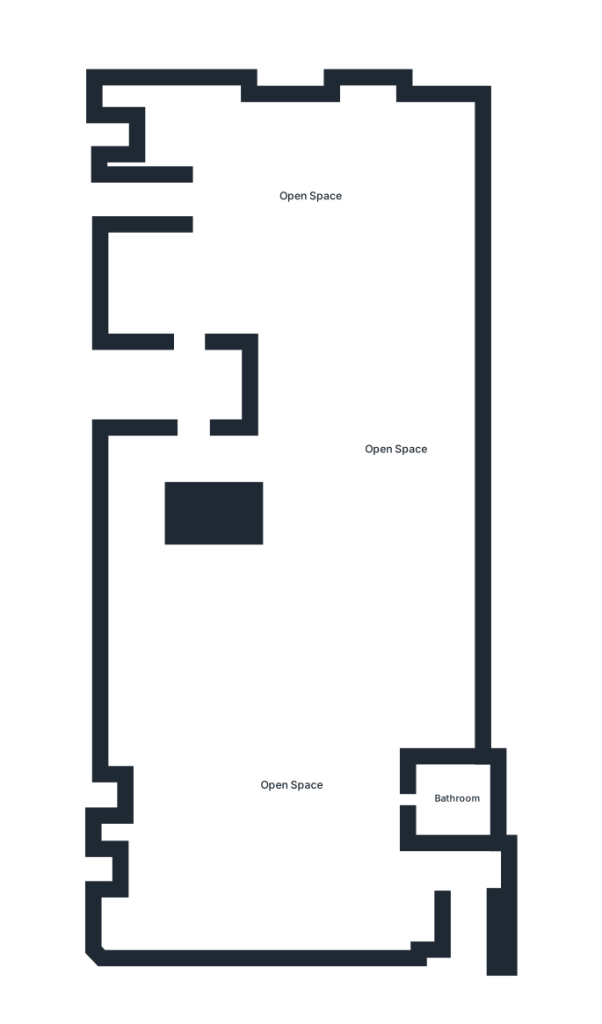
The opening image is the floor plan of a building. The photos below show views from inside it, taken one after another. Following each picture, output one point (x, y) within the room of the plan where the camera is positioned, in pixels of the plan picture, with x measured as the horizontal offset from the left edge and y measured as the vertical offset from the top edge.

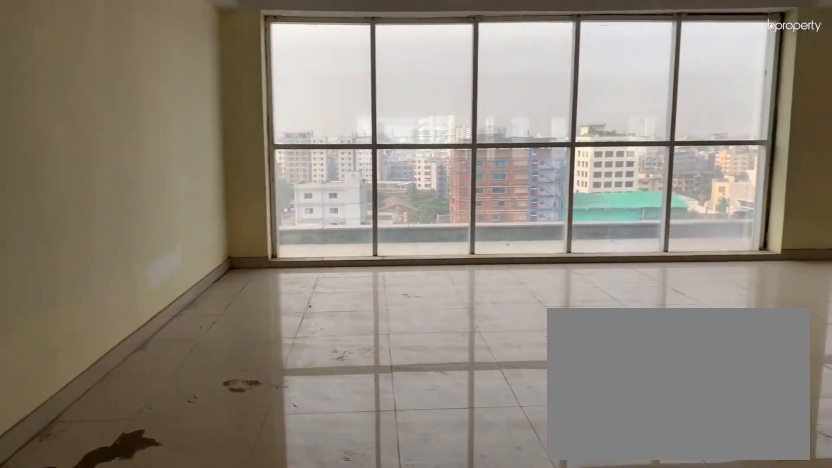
(312, 196)
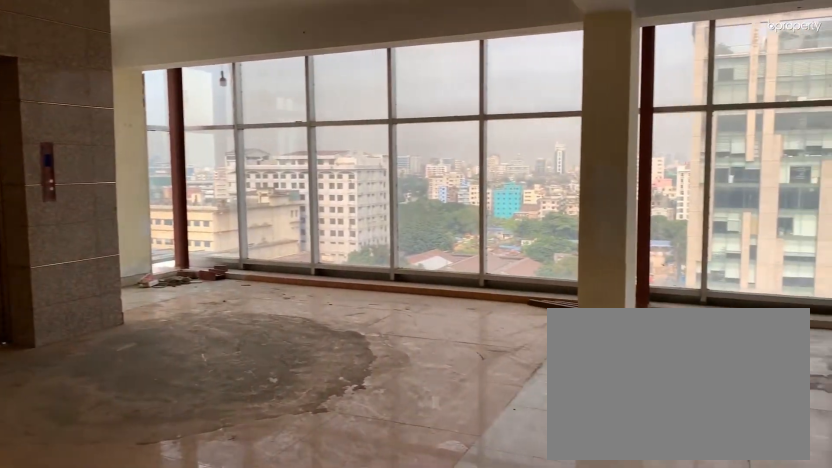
(312, 196)
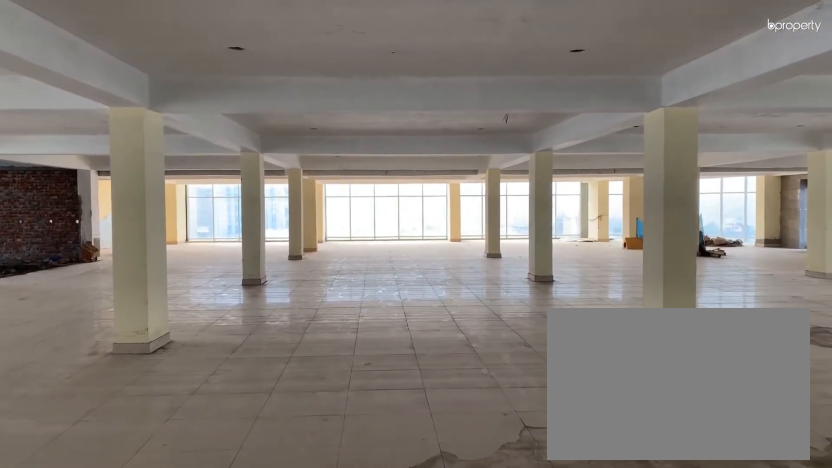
(394, 450)
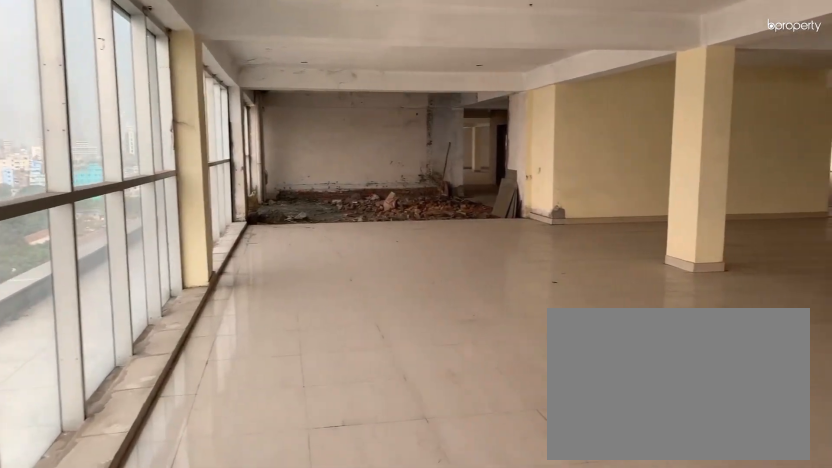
(290, 786)
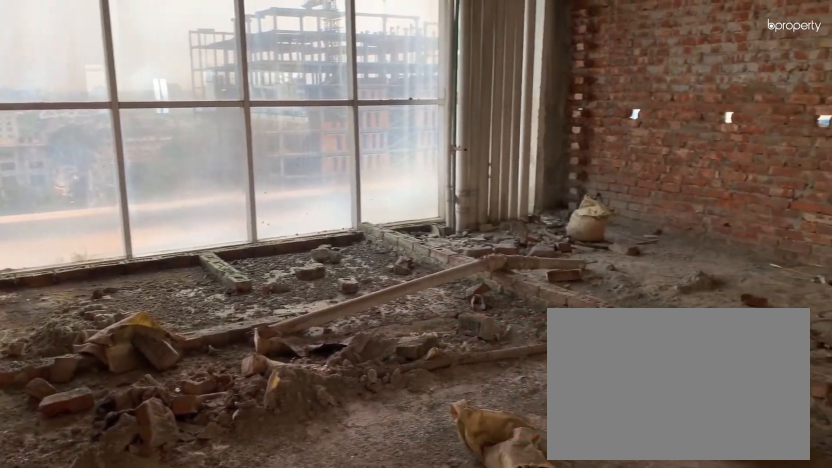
(456, 797)
